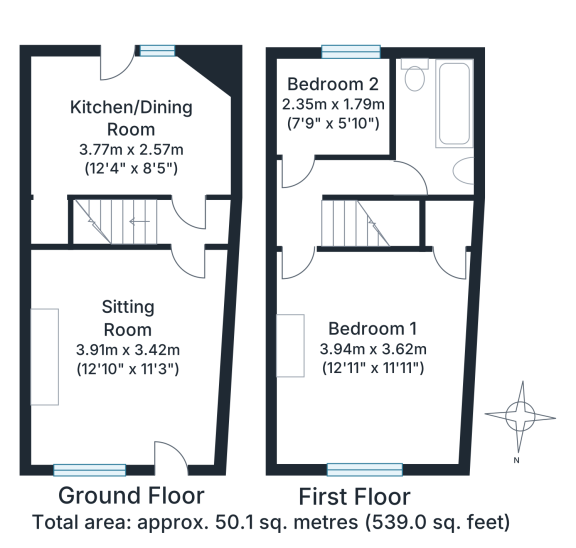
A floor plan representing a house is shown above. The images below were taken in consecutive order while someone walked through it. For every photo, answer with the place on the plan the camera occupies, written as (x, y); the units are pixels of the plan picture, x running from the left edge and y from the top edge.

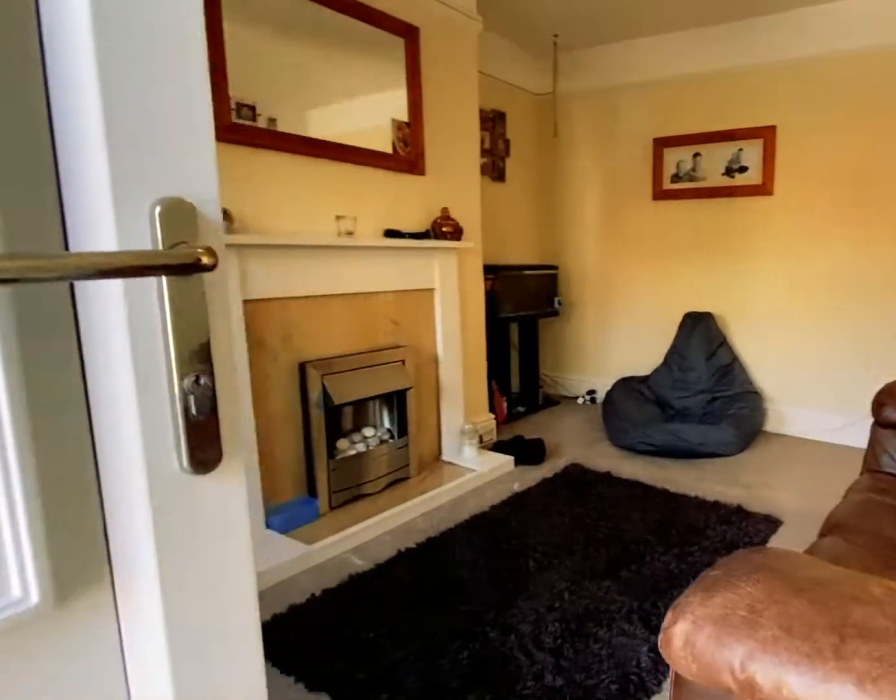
(170, 450)
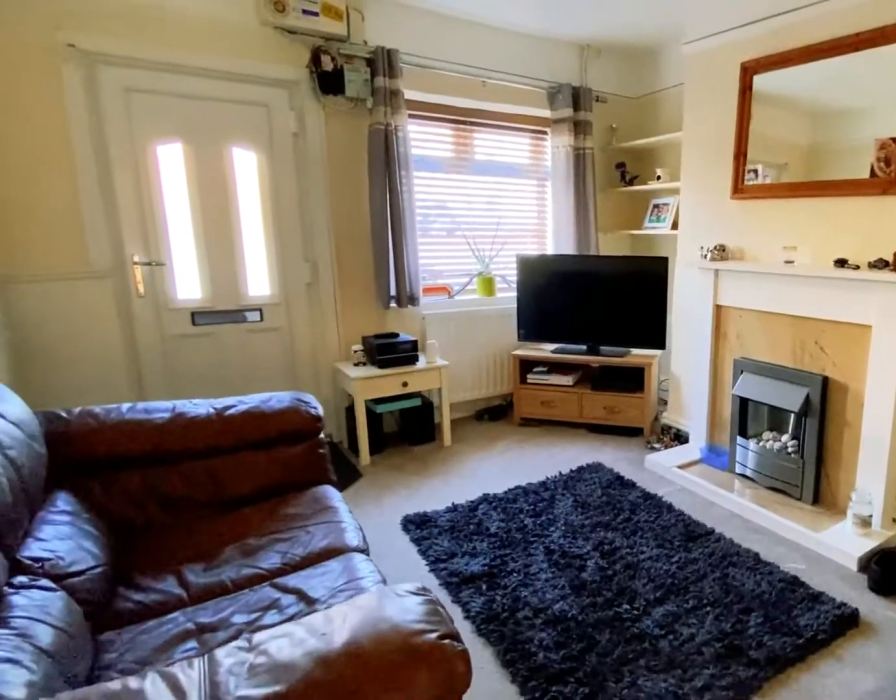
(179, 326)
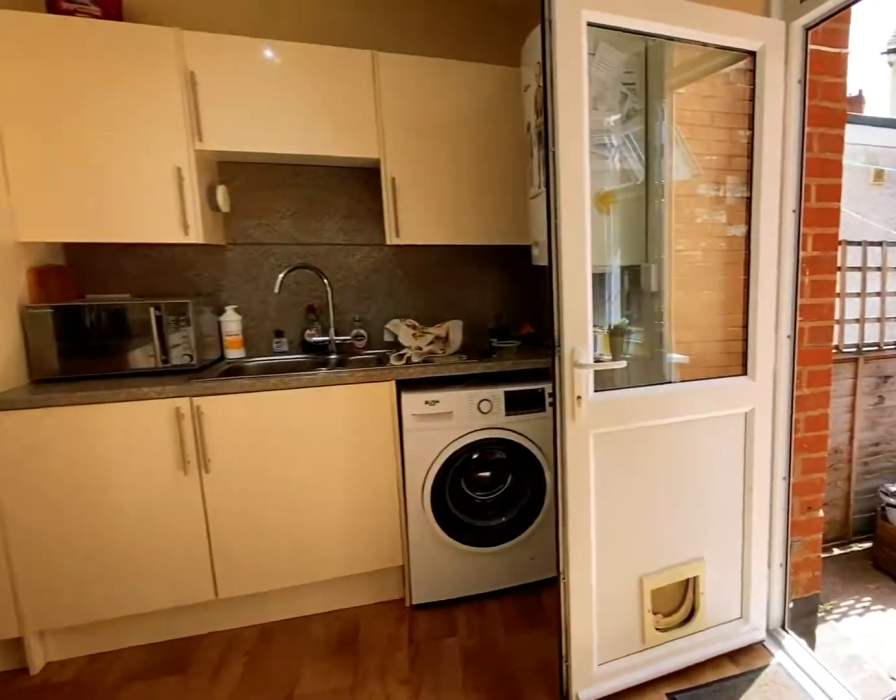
(150, 86)
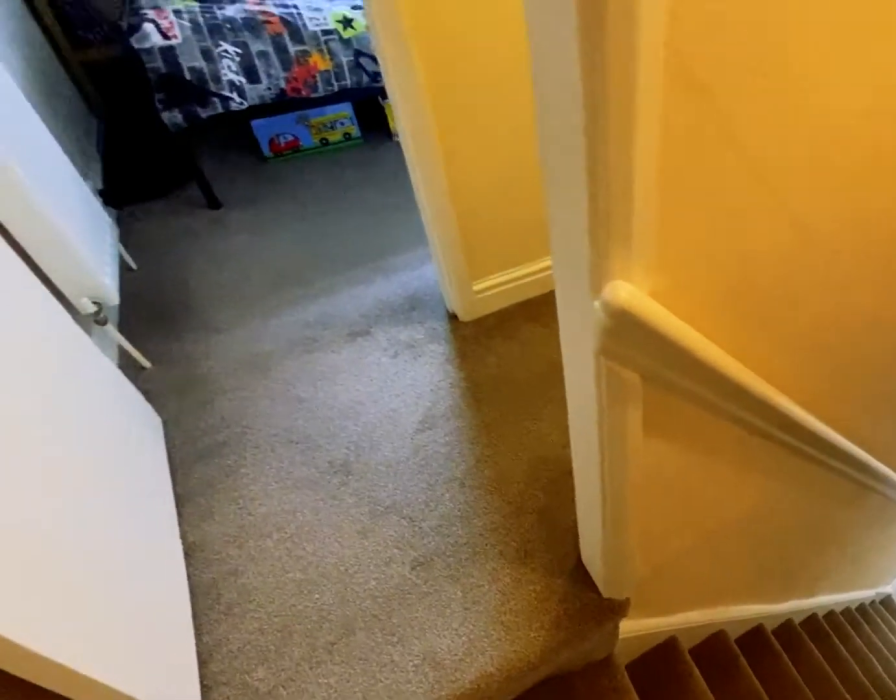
(320, 221)
